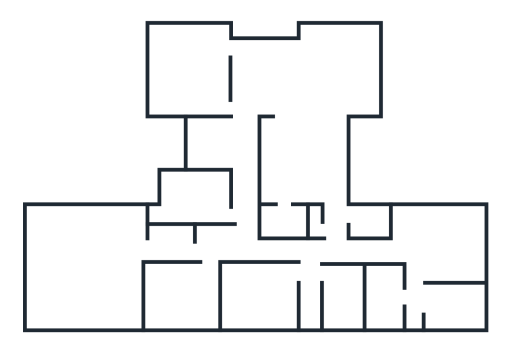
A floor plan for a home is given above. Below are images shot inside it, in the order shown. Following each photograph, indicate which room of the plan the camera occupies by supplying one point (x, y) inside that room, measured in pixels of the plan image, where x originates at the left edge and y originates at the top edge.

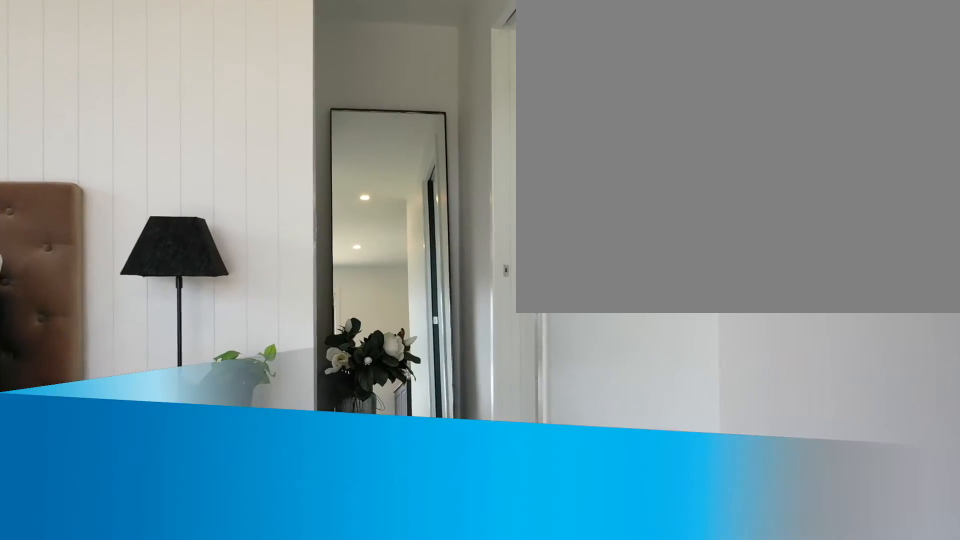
(438, 244)
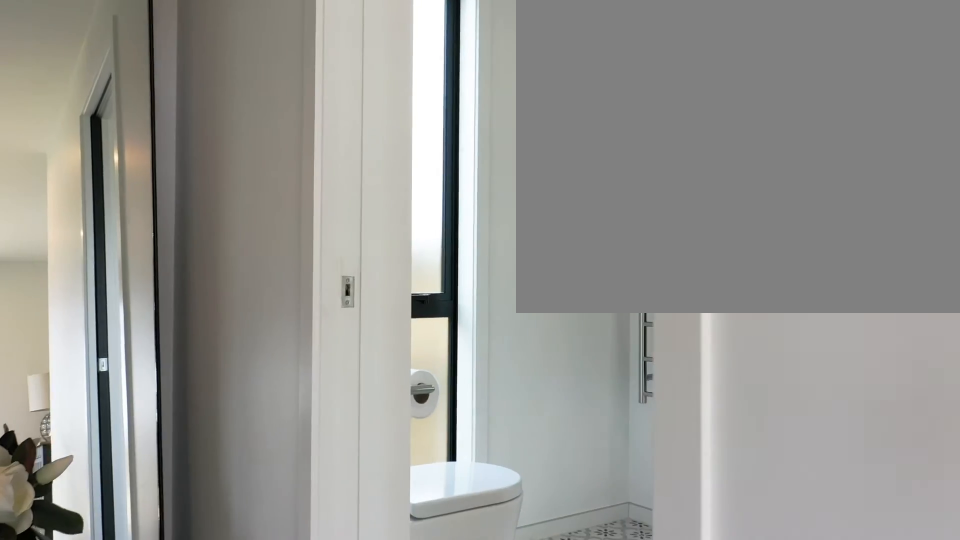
(438, 244)
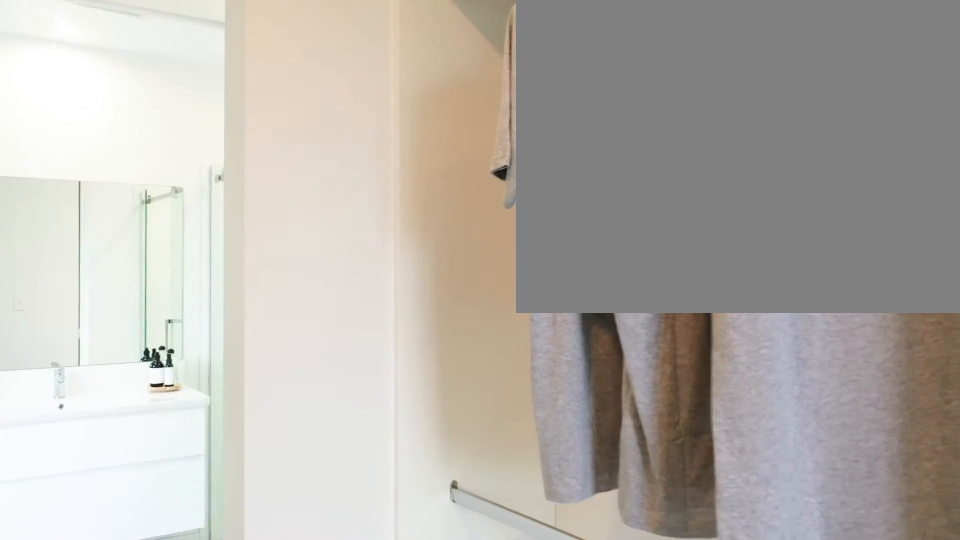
(453, 307)
